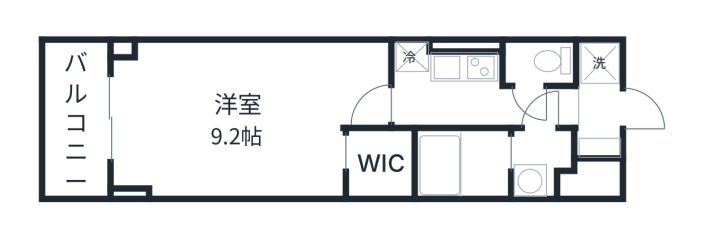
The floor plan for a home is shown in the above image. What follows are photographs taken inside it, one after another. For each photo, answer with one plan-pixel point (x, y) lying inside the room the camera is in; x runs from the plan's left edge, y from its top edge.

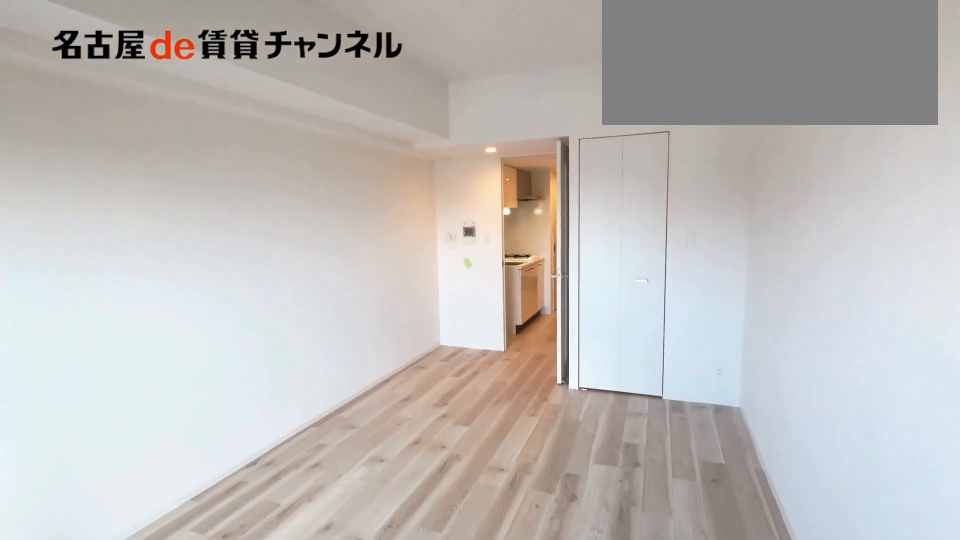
(243, 116)
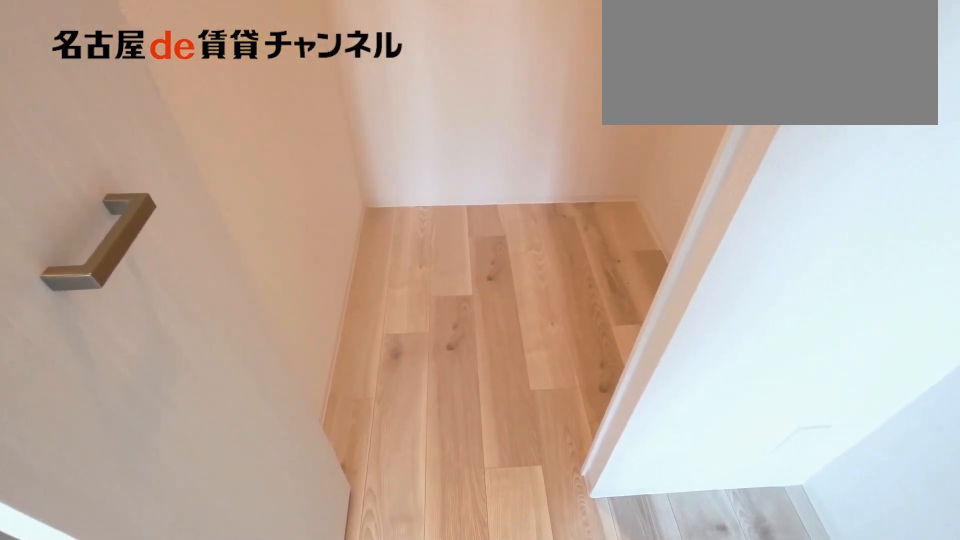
(380, 165)
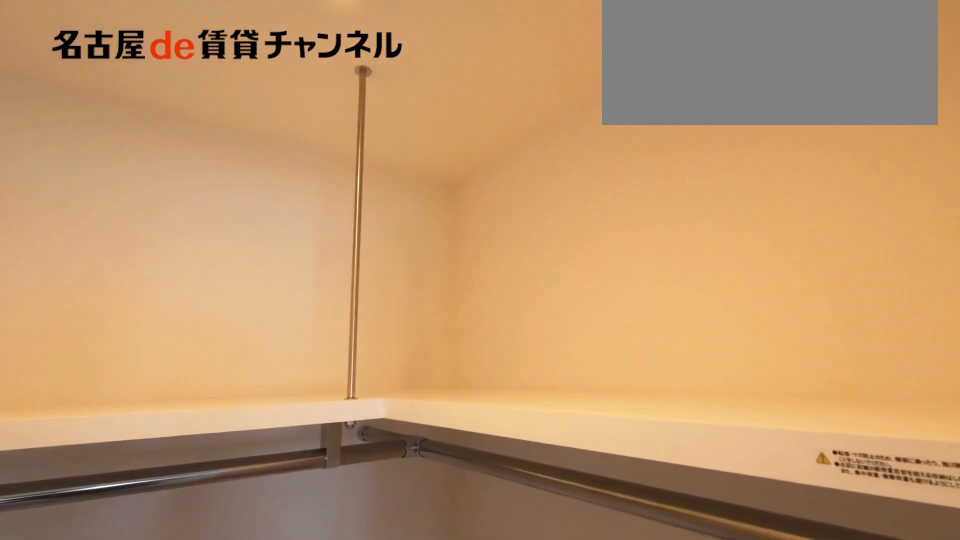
(380, 165)
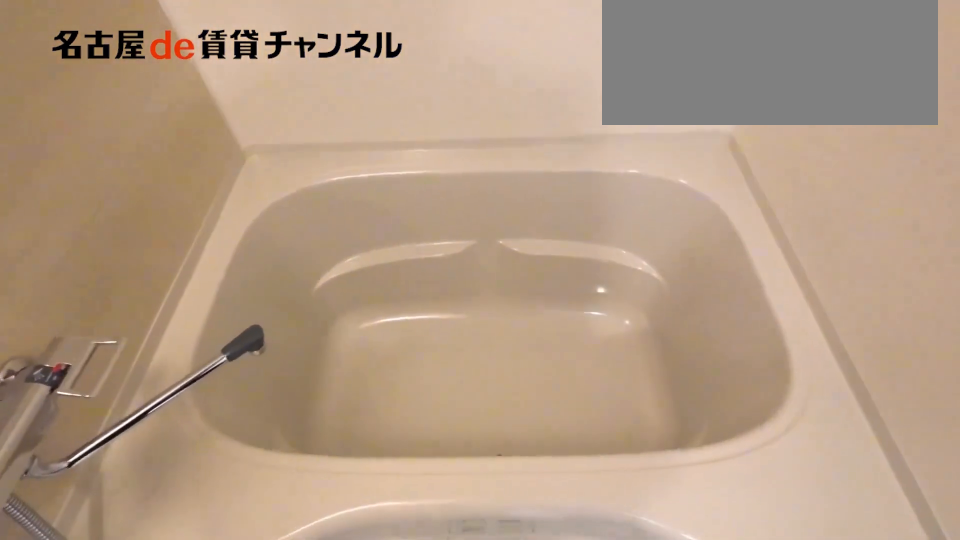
(463, 165)
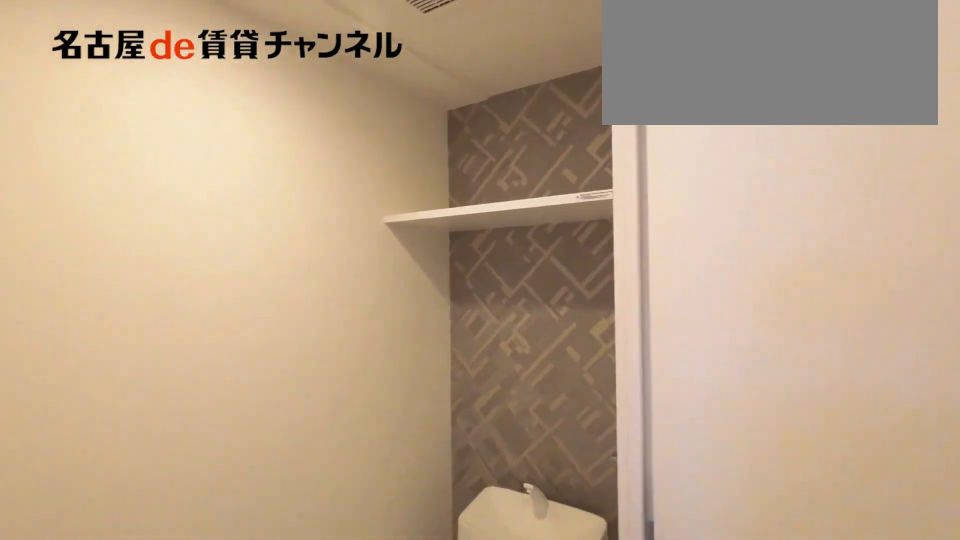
(538, 62)
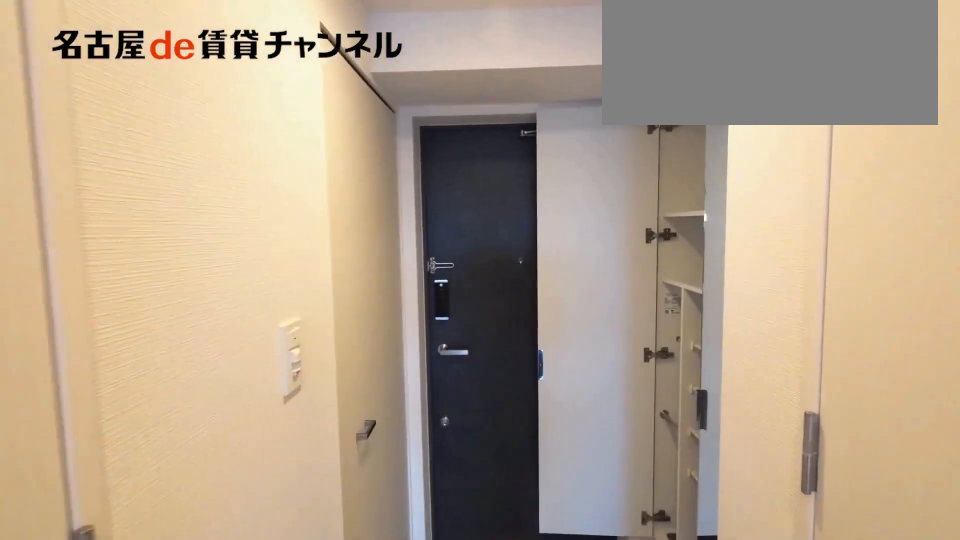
(598, 113)
